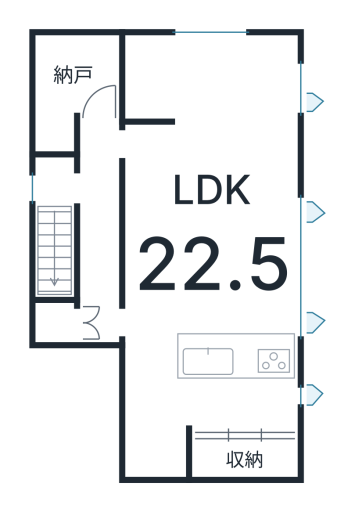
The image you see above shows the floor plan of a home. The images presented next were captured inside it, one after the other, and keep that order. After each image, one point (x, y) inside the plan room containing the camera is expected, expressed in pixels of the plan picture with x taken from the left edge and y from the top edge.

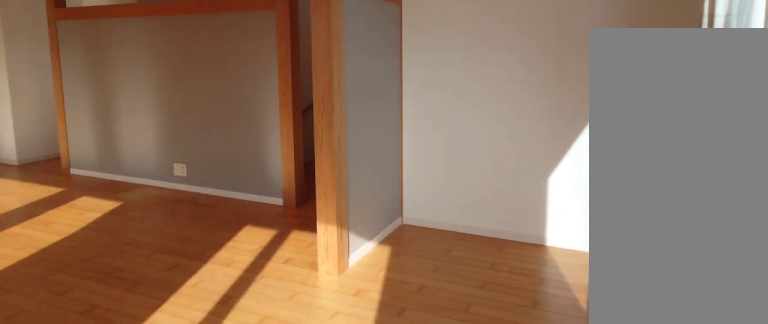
(203, 222)
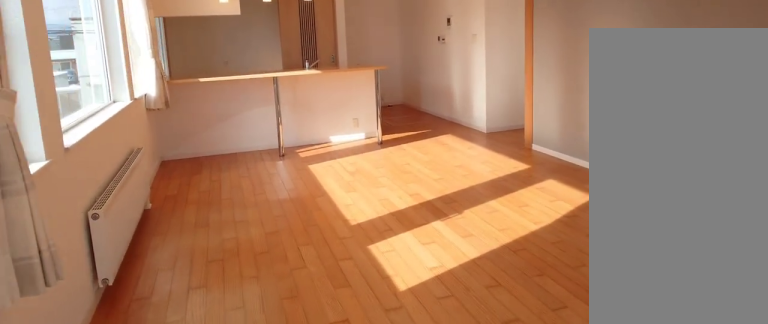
(203, 222)
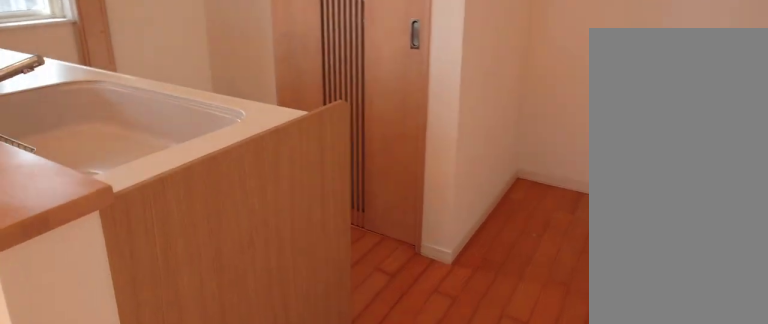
(219, 404)
